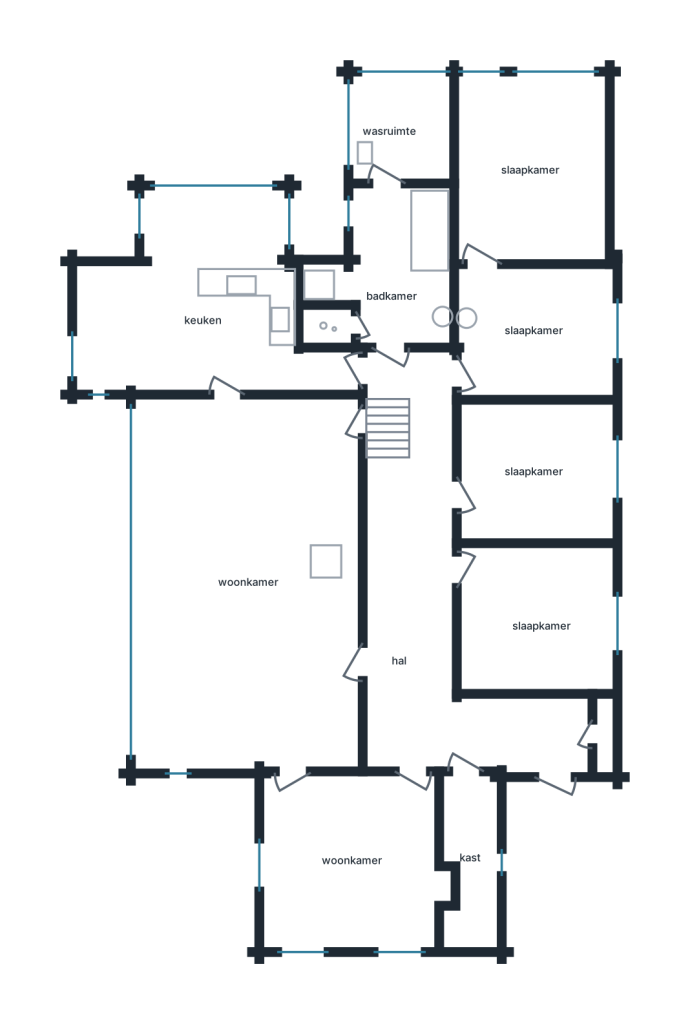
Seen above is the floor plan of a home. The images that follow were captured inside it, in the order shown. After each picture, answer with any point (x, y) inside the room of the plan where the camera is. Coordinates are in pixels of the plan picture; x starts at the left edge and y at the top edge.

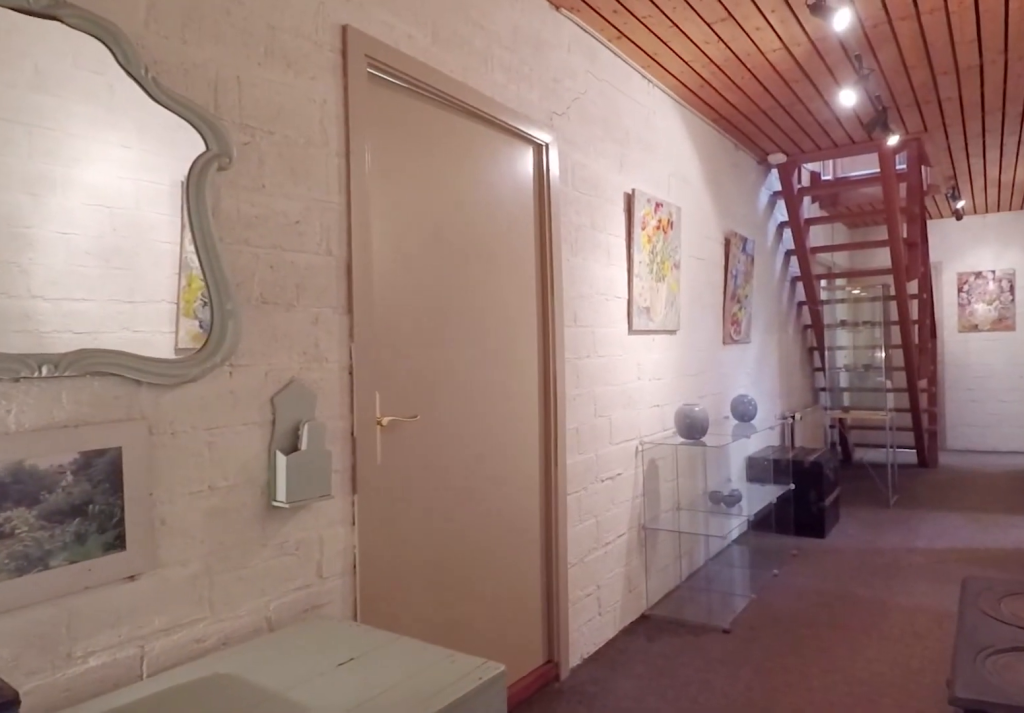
(436, 605)
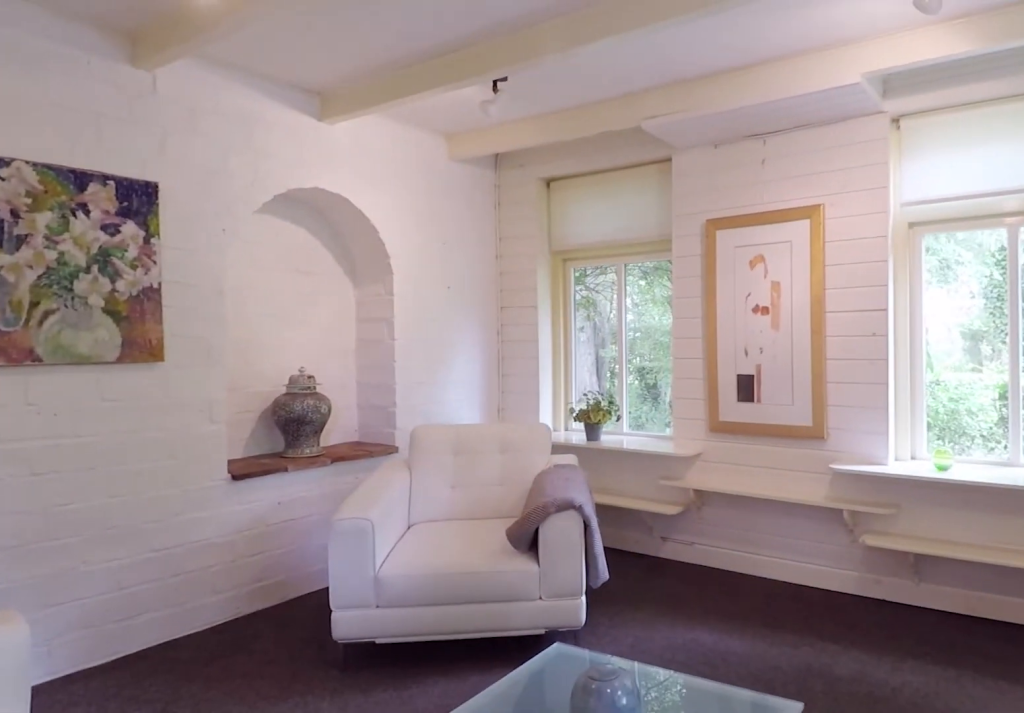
(351, 860)
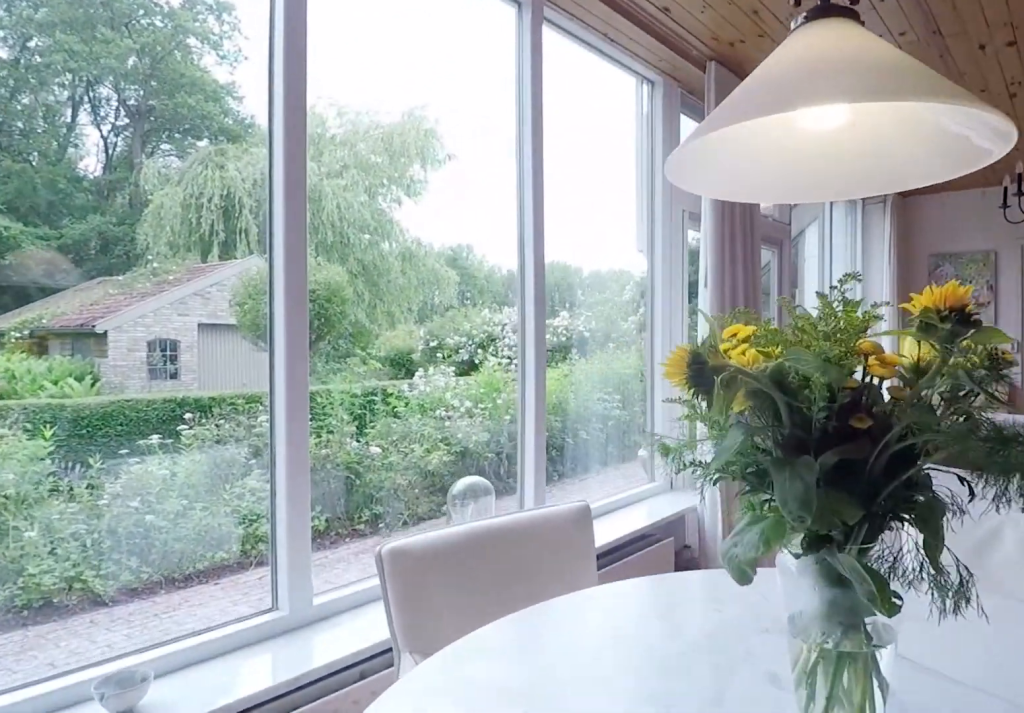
(249, 583)
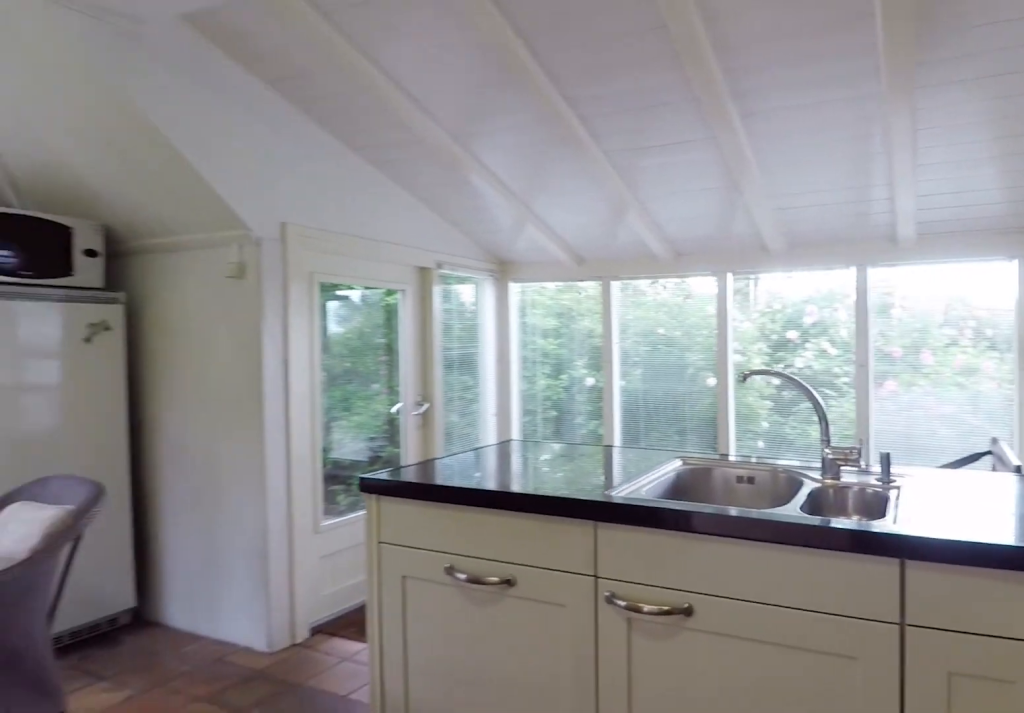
(204, 304)
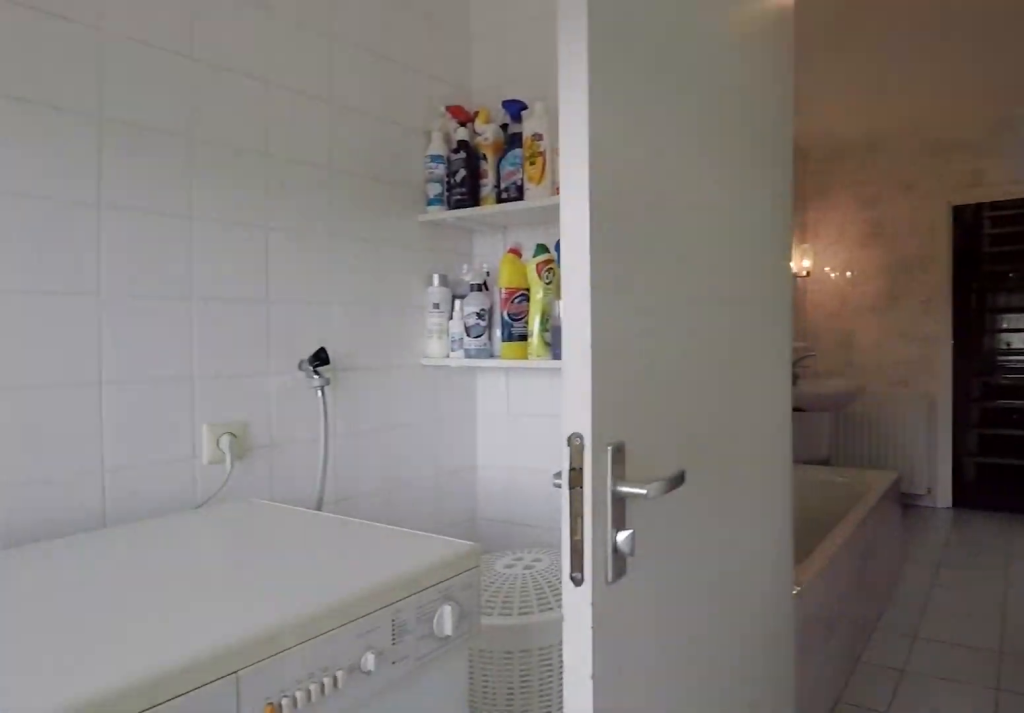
(403, 129)
